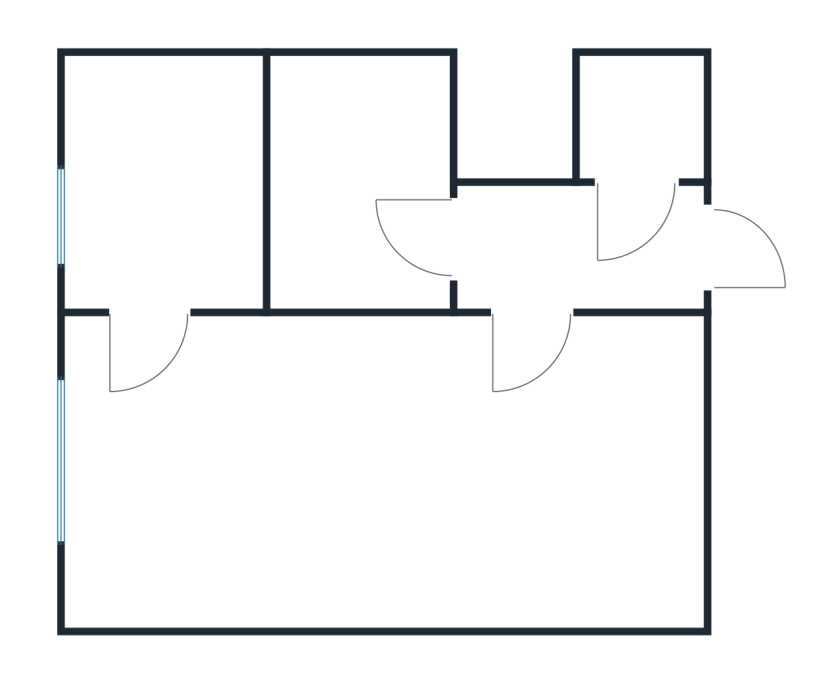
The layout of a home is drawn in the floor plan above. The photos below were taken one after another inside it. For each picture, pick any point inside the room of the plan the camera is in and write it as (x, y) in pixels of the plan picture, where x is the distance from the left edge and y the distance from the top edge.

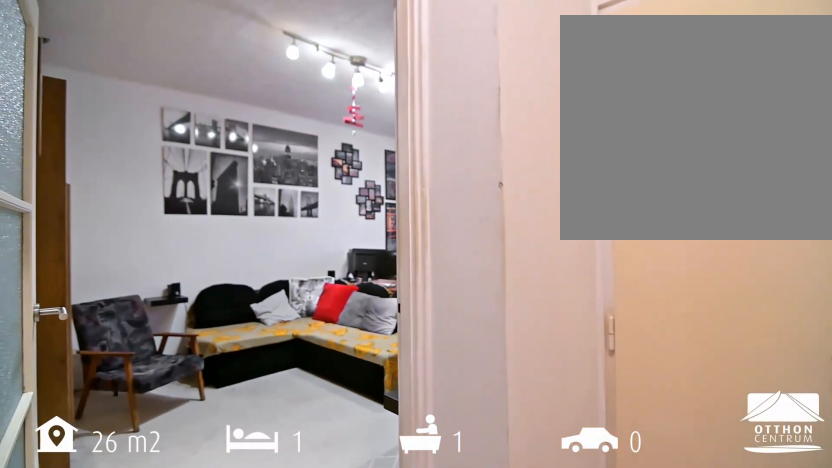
(574, 249)
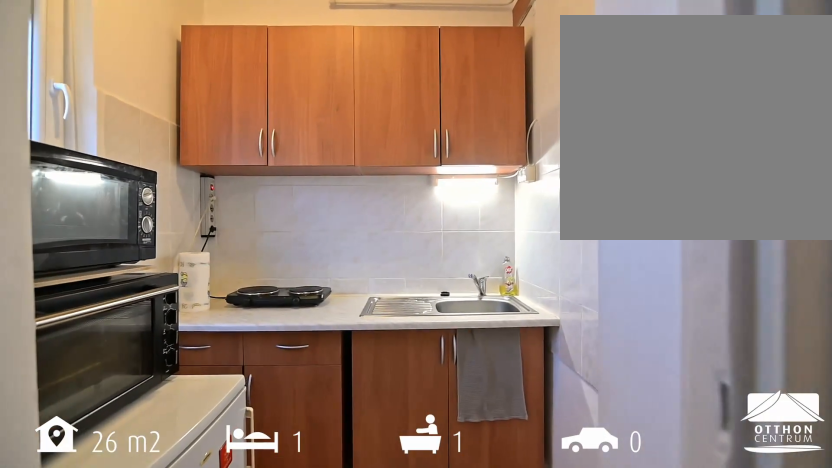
(164, 186)
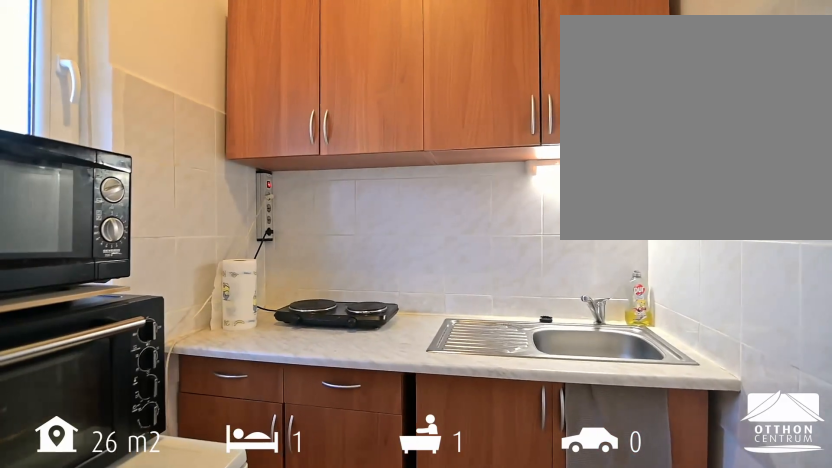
(164, 186)
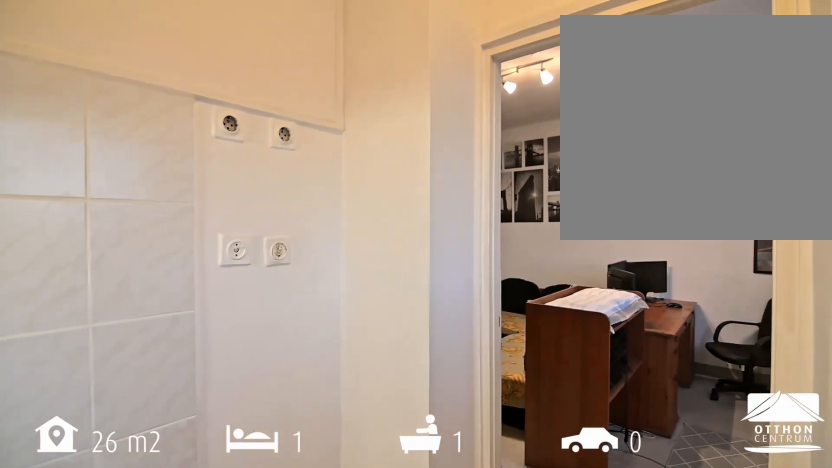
(164, 186)
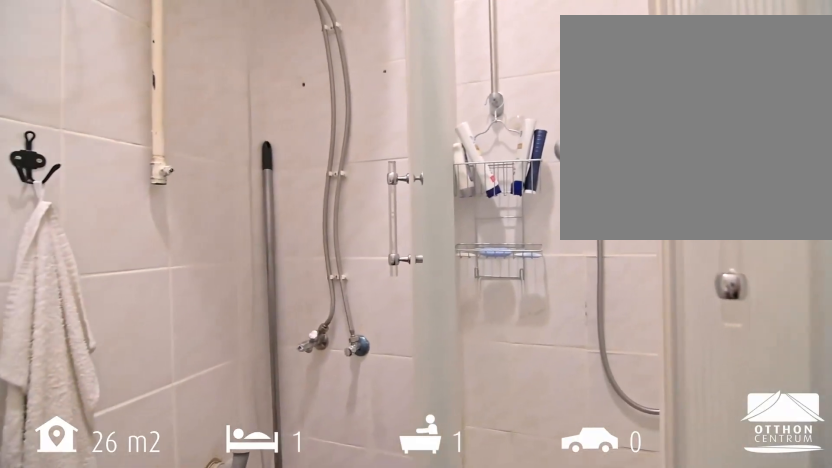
(358, 193)
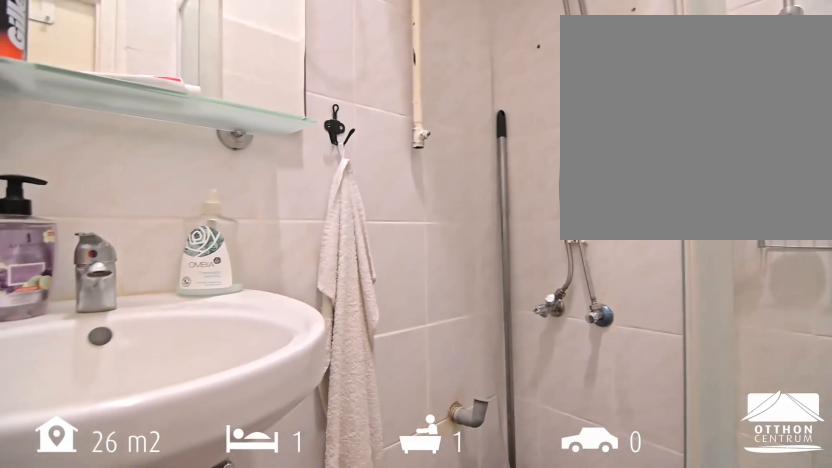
(358, 193)
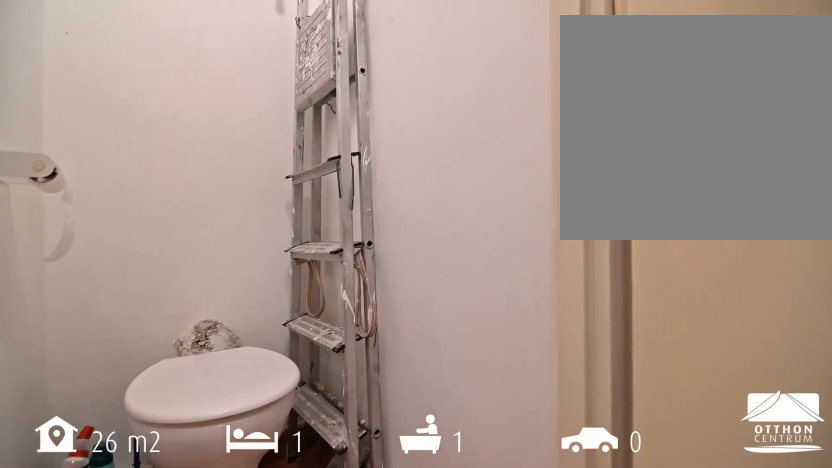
(642, 119)
